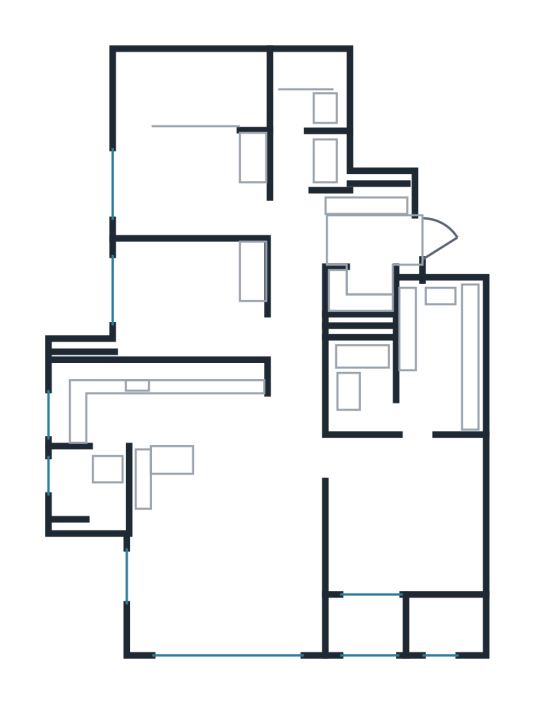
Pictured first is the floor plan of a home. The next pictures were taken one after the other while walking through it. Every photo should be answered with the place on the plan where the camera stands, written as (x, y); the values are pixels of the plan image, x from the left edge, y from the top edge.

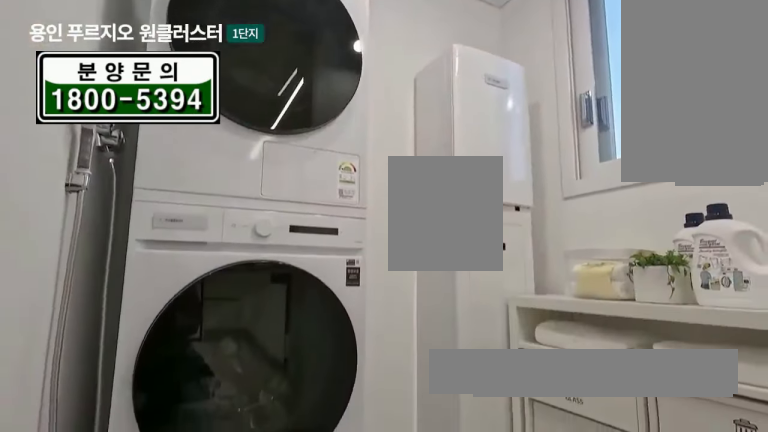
(93, 514)
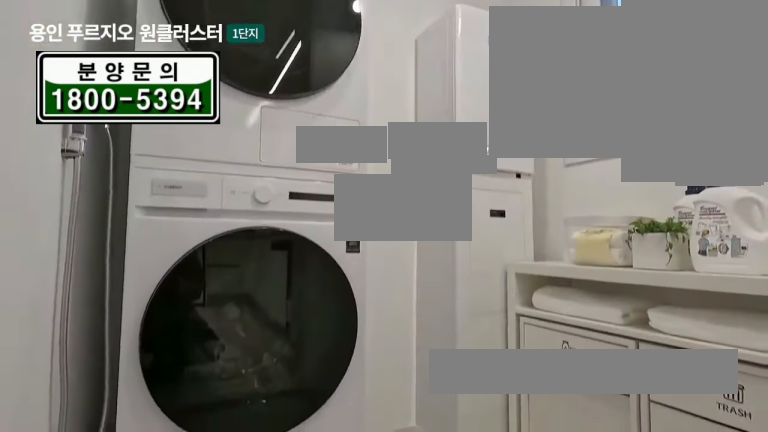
(92, 508)
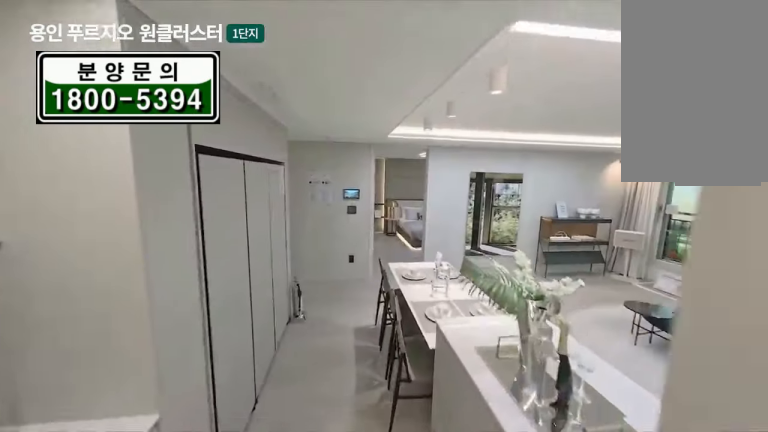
(166, 442)
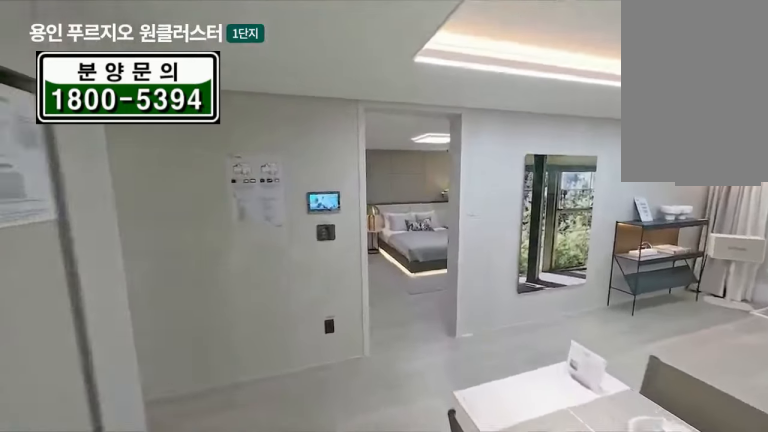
(168, 440)
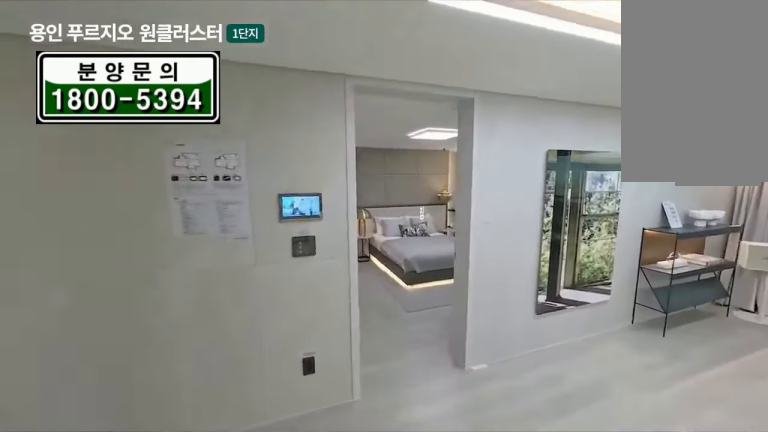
(168, 437)
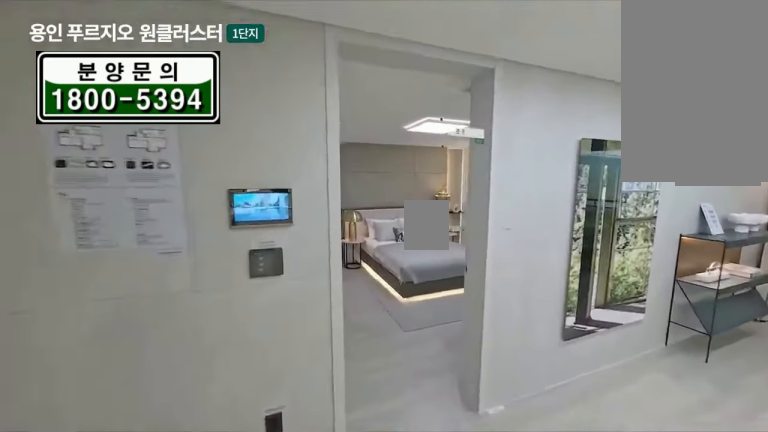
(171, 429)
